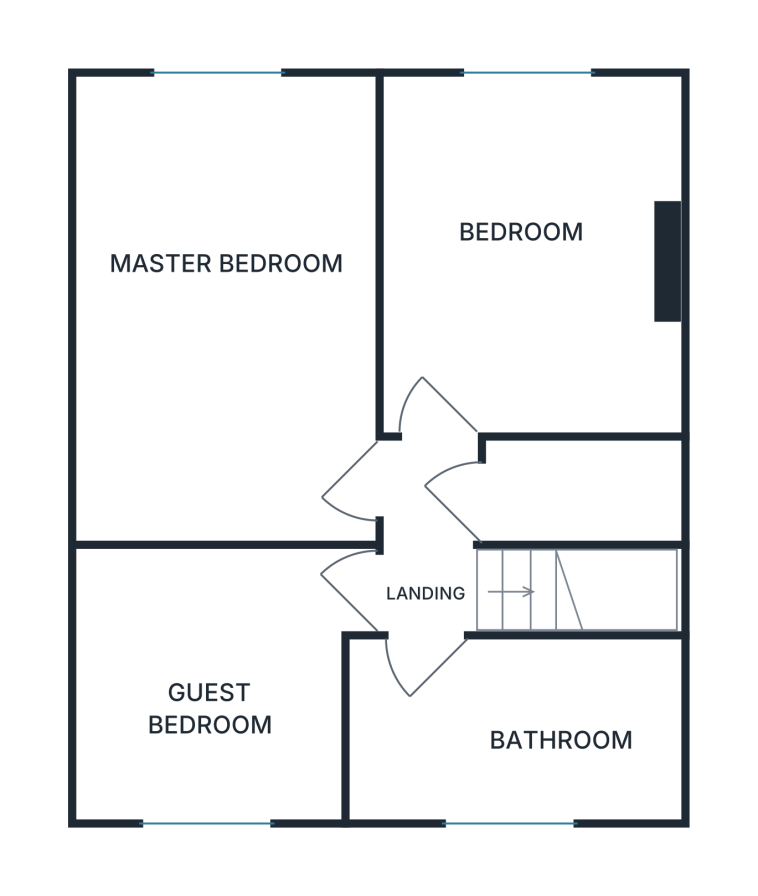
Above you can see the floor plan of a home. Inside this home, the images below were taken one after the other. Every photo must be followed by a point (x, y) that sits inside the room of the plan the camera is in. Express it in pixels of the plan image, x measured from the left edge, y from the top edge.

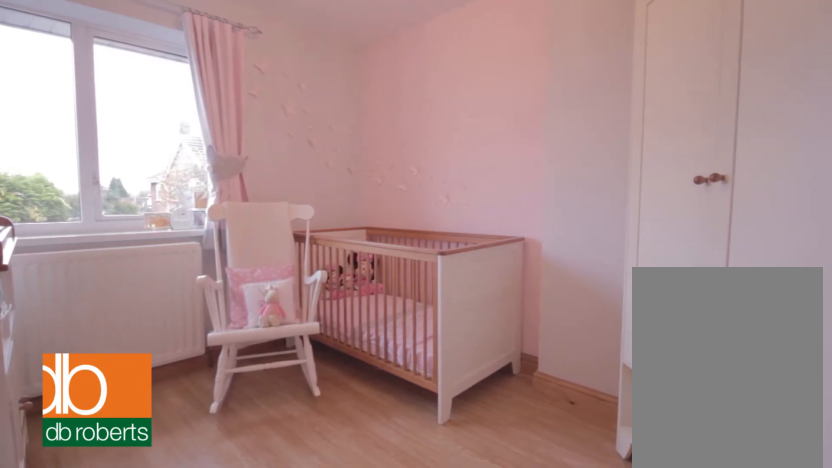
(528, 259)
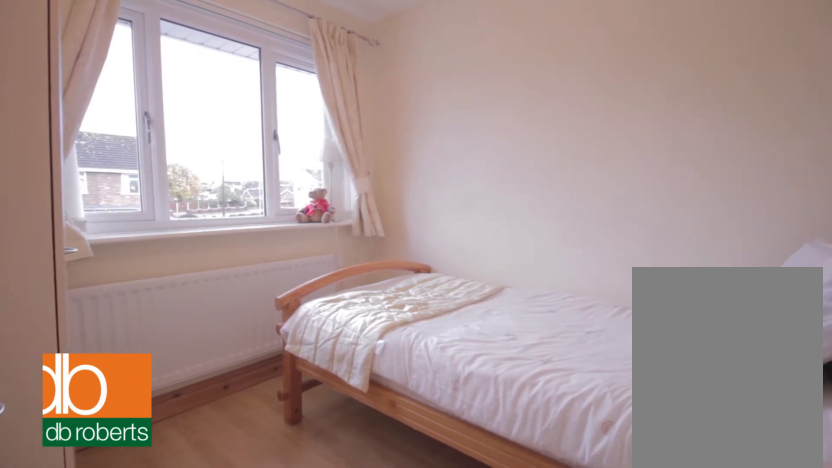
(216, 676)
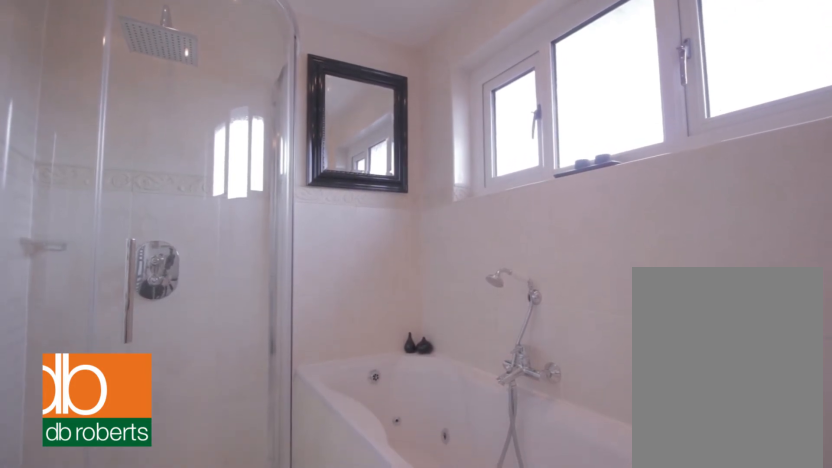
(512, 727)
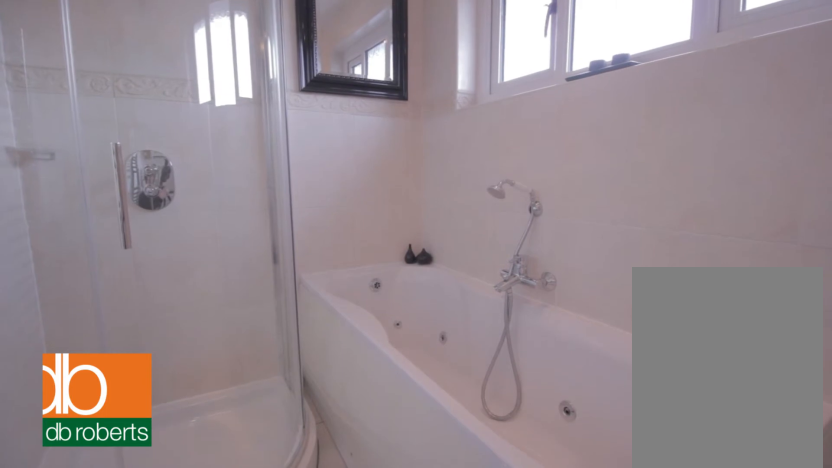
(512, 727)
